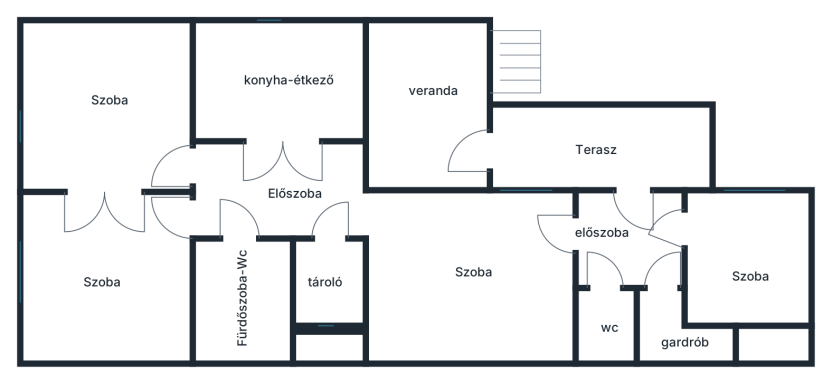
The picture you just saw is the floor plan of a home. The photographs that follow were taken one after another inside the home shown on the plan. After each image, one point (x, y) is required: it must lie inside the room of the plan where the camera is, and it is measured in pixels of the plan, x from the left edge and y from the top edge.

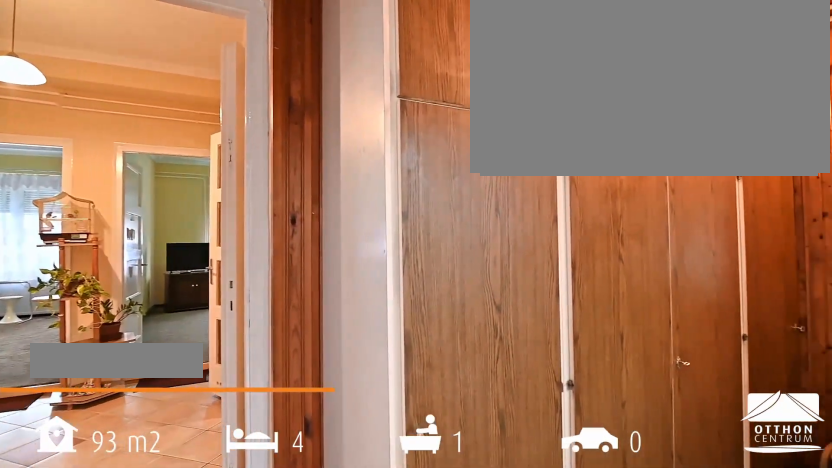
(387, 175)
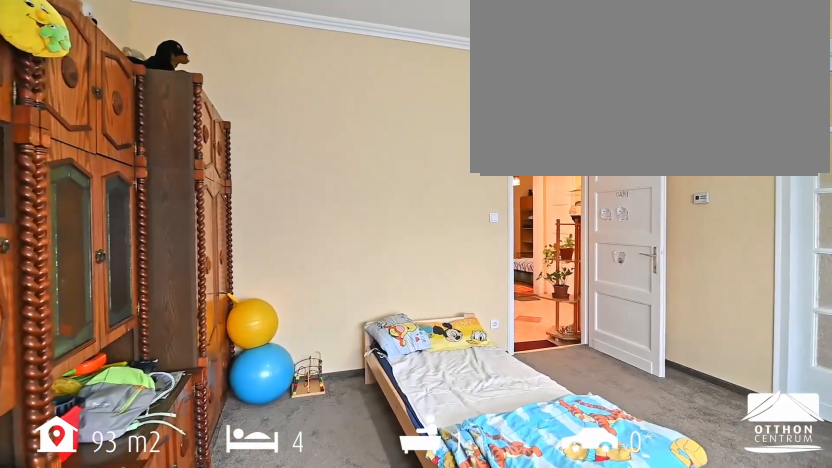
(109, 115)
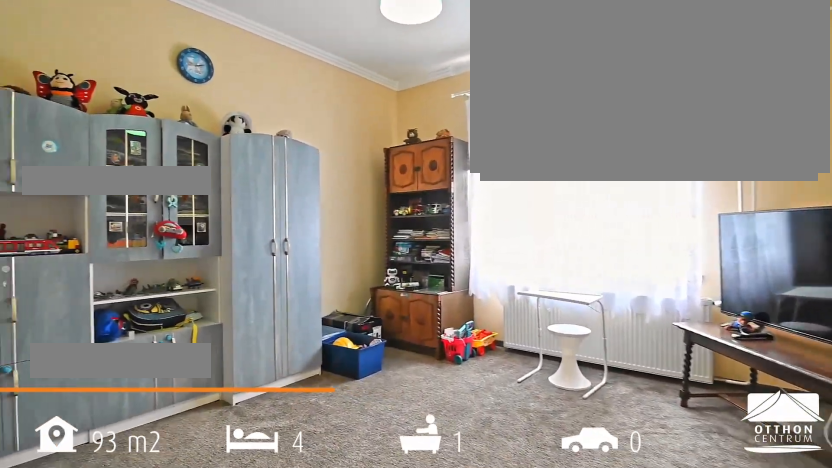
(104, 286)
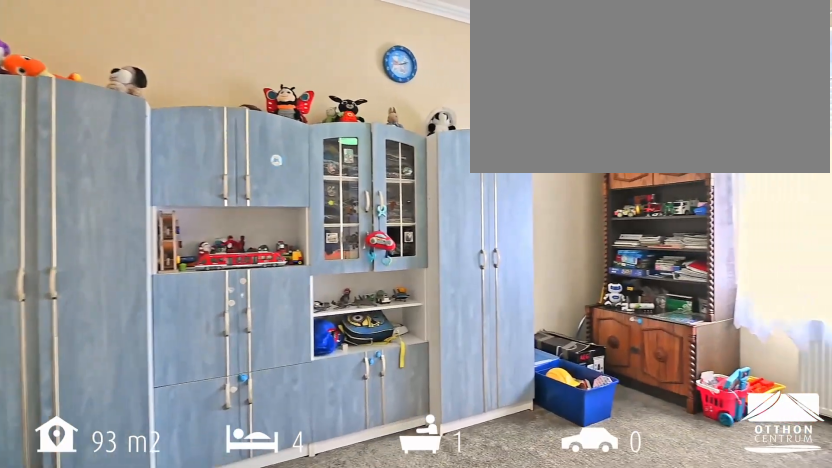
(104, 286)
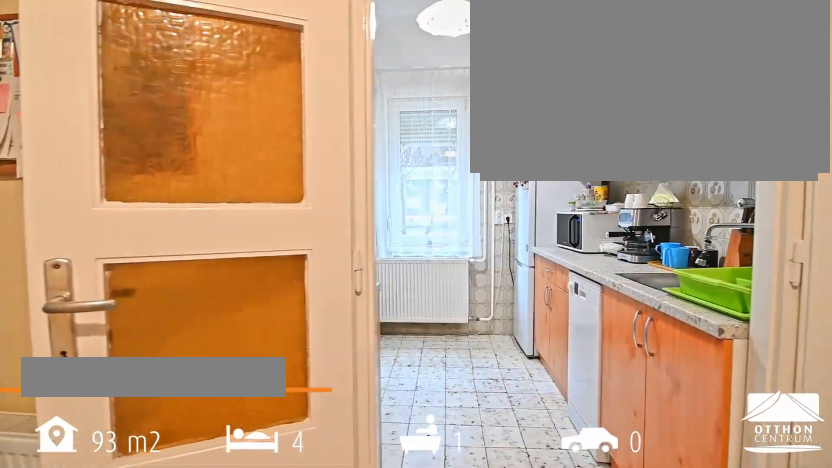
(282, 87)
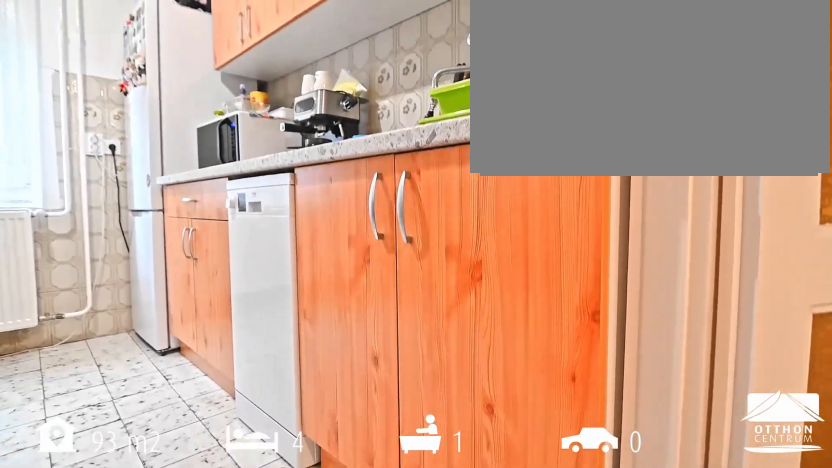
(282, 87)
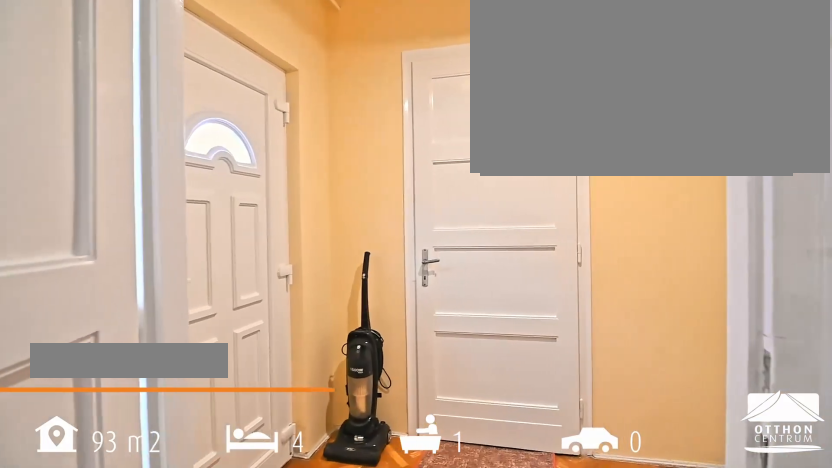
(614, 237)
